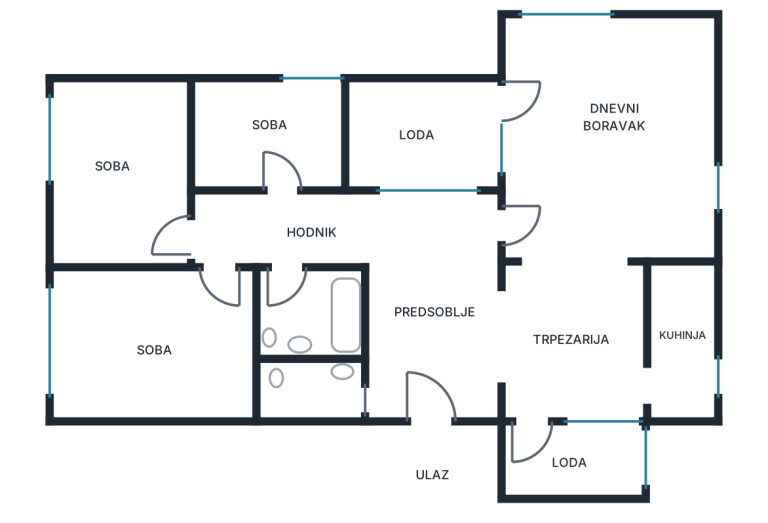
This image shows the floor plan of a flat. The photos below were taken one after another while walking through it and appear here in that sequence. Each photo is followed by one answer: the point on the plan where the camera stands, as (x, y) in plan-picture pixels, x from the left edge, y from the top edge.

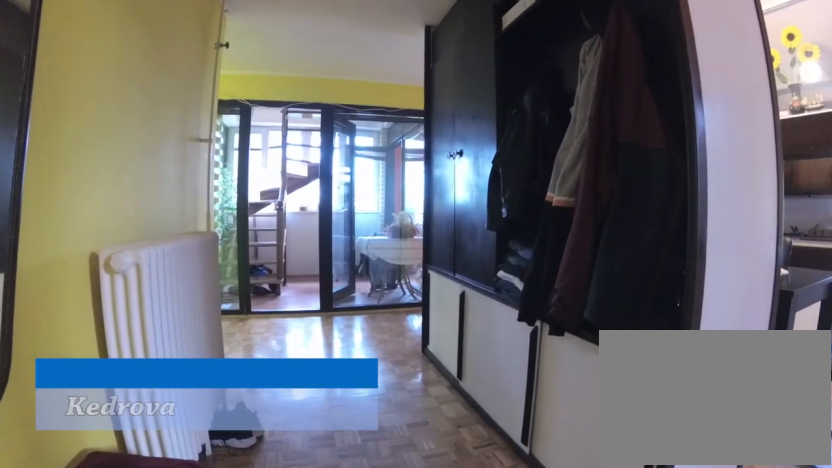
(425, 413)
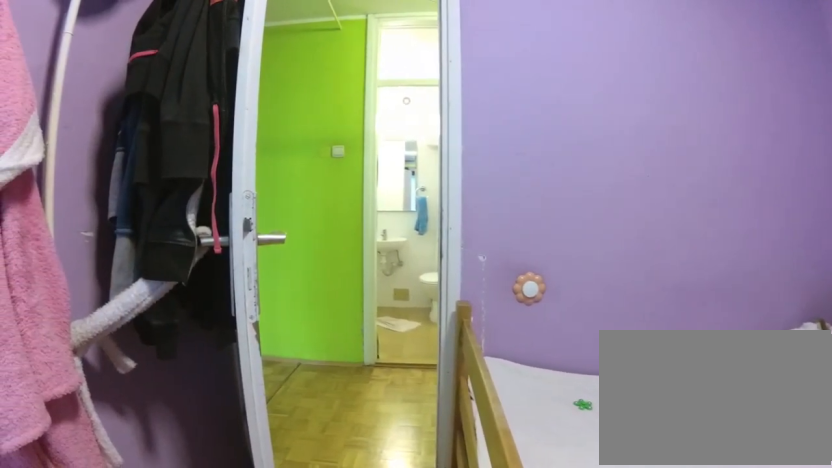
(301, 91)
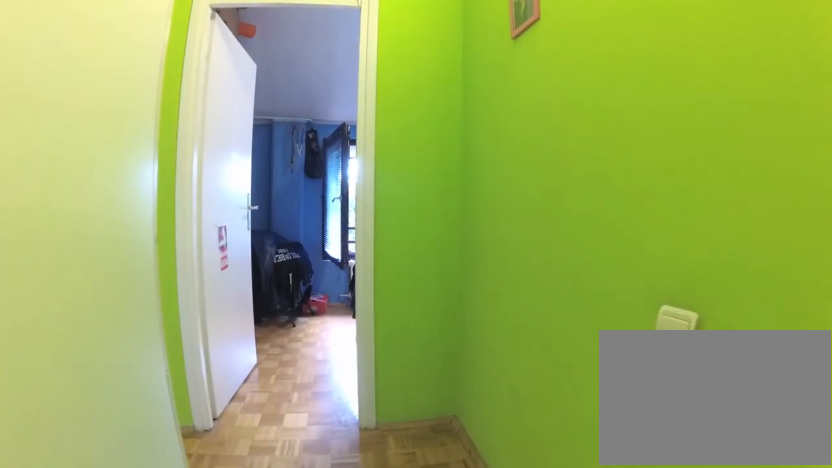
(295, 226)
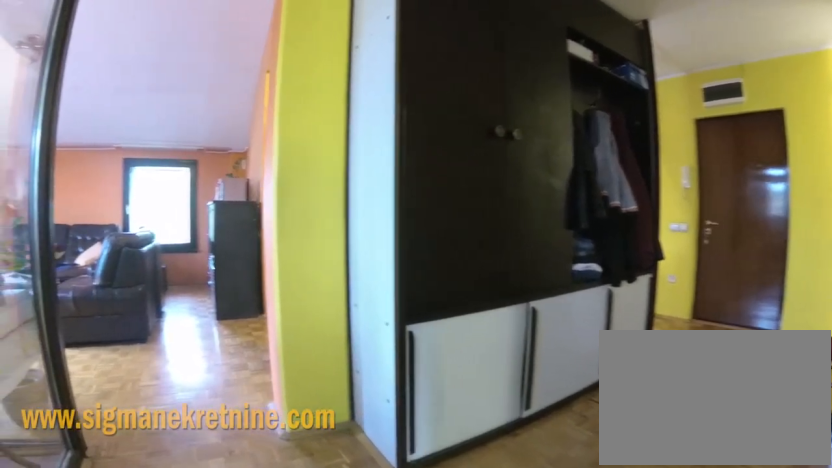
(390, 211)
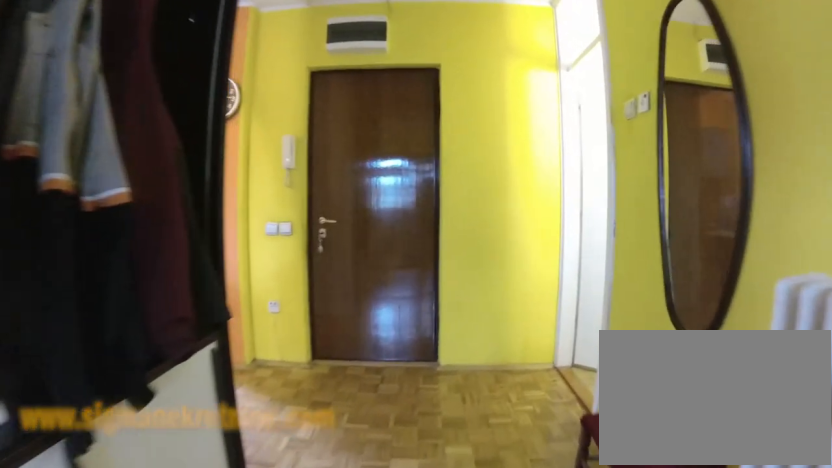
(426, 261)
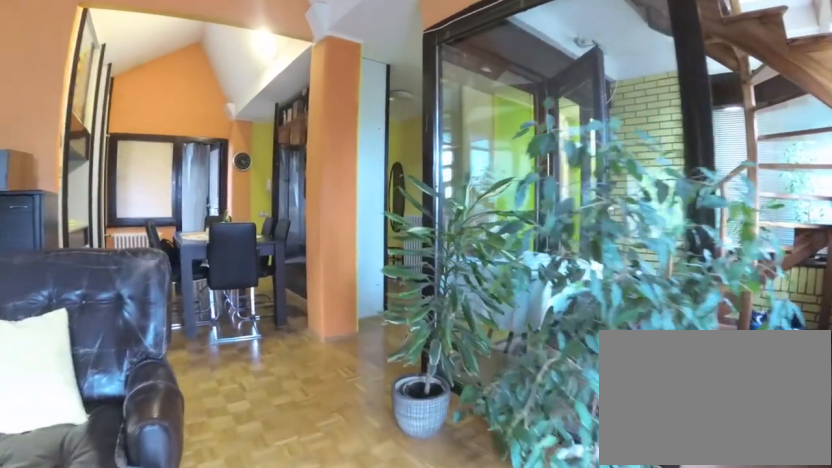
(582, 119)
